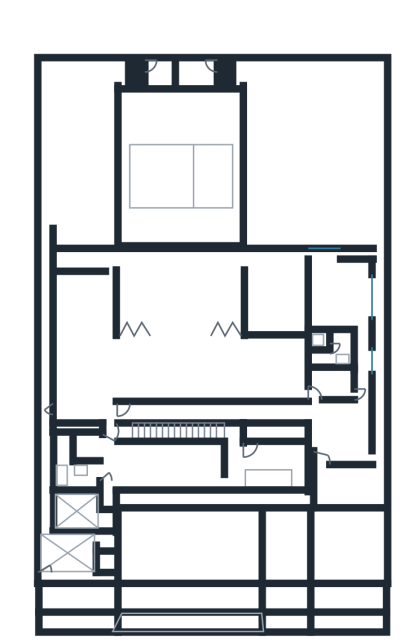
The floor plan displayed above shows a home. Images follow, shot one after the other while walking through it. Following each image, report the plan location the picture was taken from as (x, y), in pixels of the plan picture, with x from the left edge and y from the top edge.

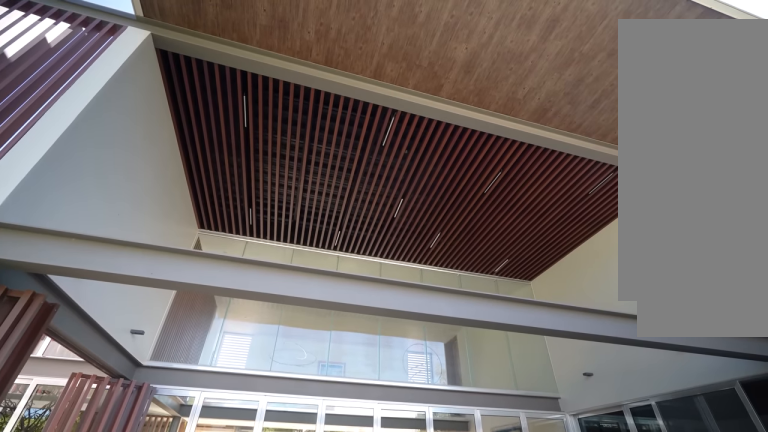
(238, 232)
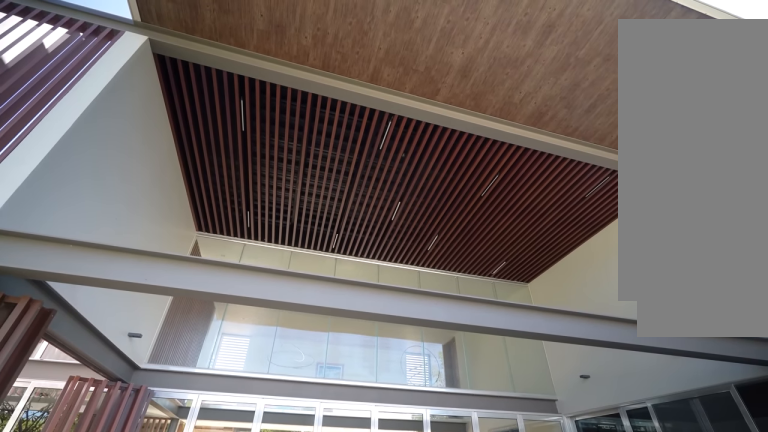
(228, 236)
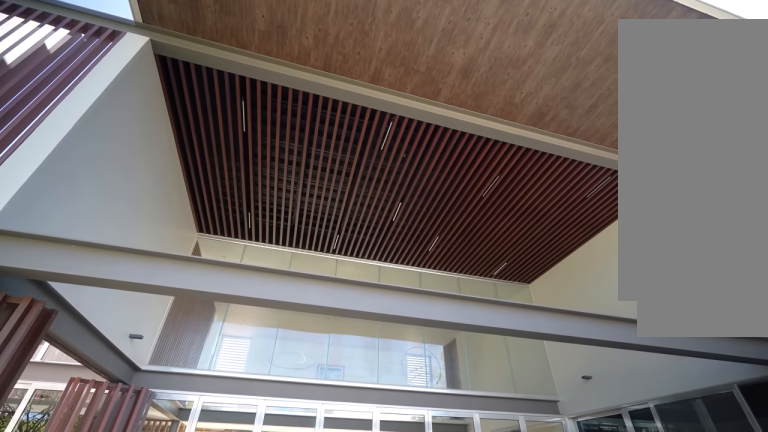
(211, 233)
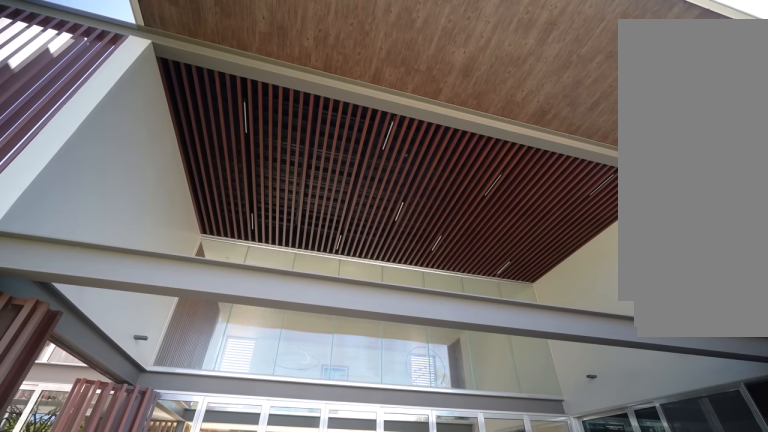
(186, 242)
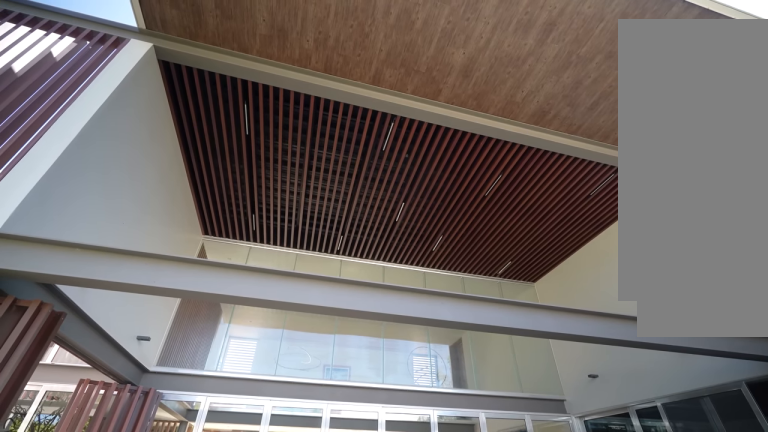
(185, 243)
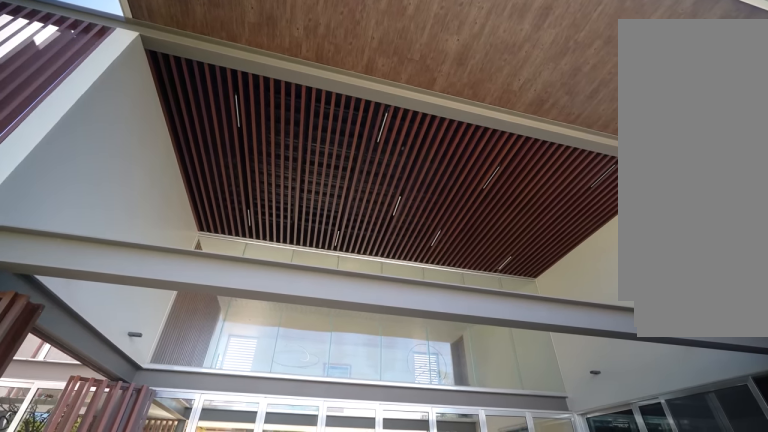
(185, 243)
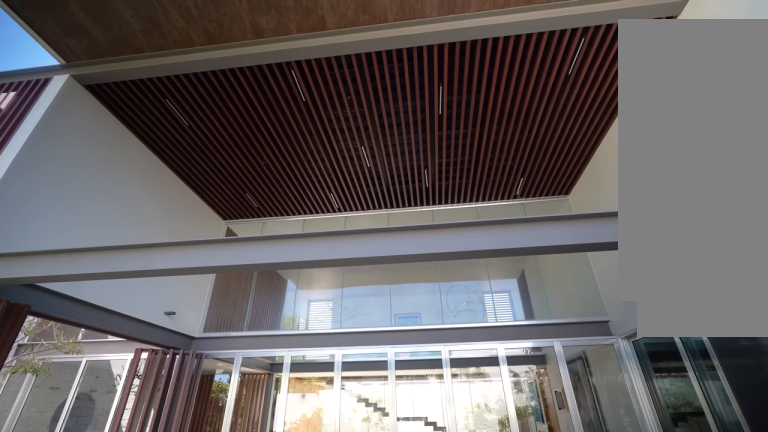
(186, 238)
